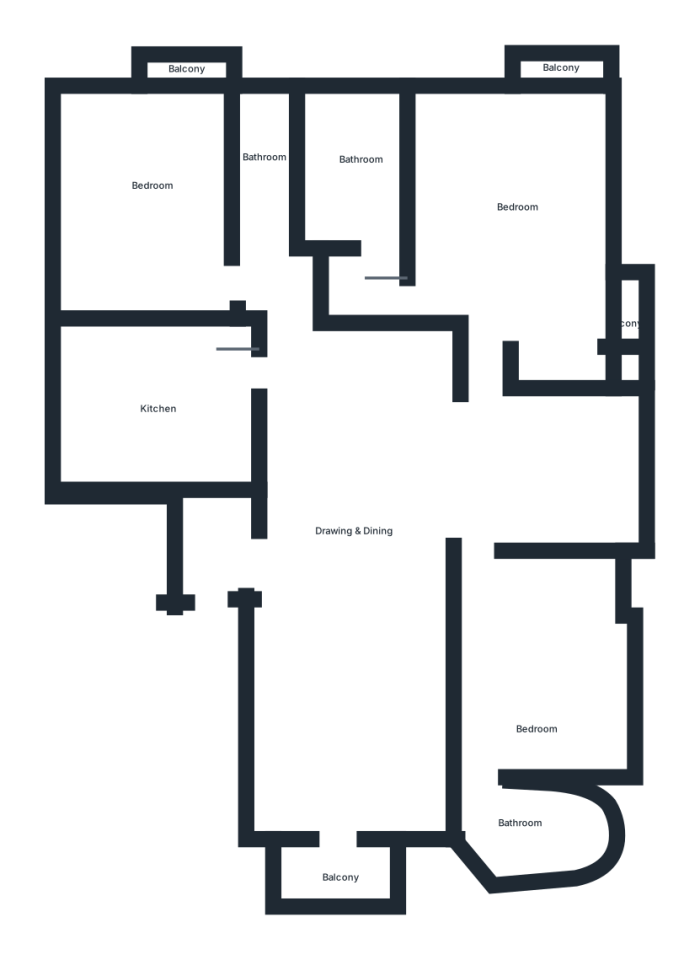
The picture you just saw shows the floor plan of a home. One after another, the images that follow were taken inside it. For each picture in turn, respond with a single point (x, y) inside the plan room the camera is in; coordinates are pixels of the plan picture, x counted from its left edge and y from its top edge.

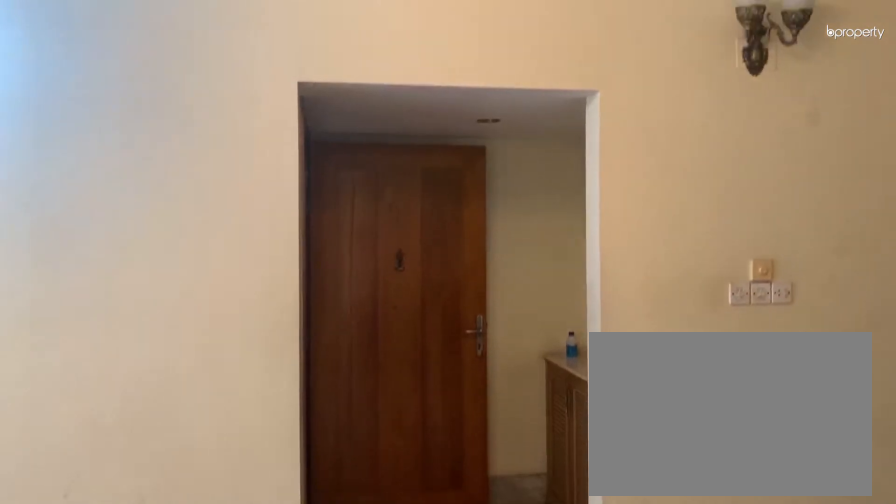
(355, 516)
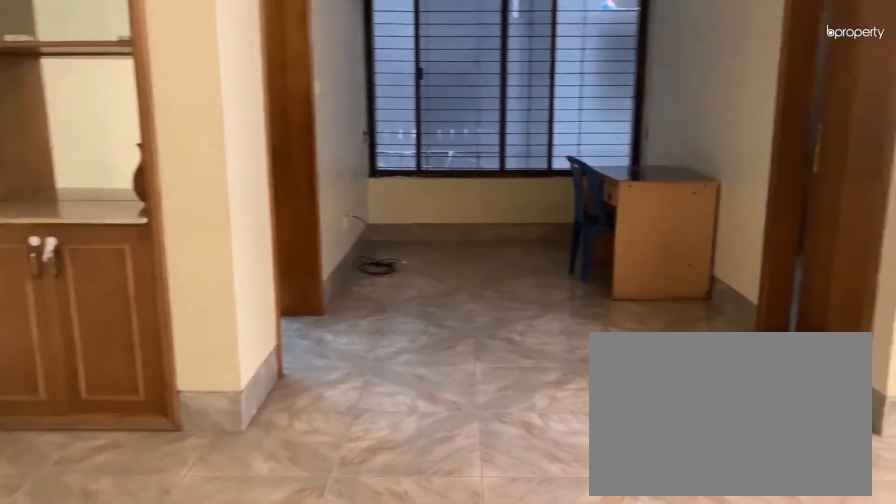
(355, 516)
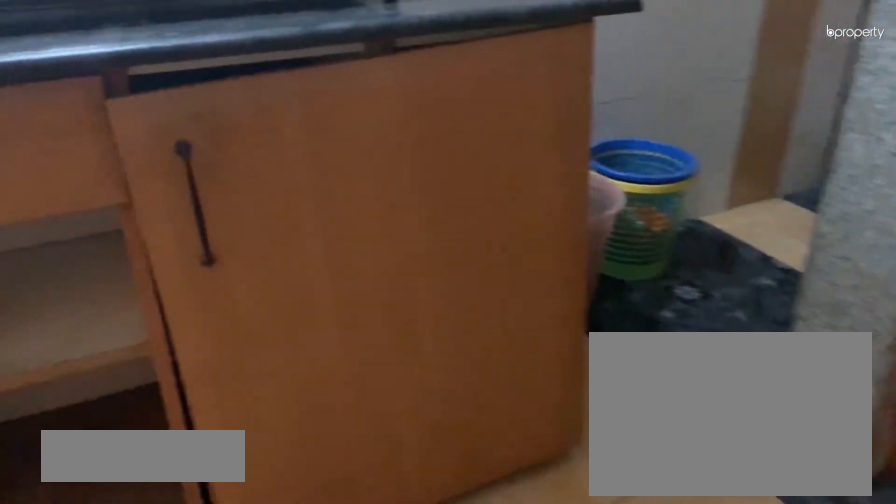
(154, 404)
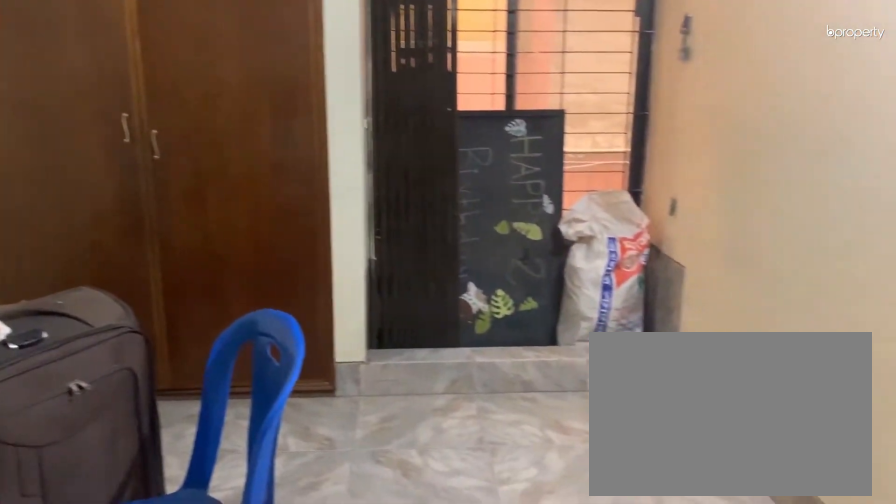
(154, 190)
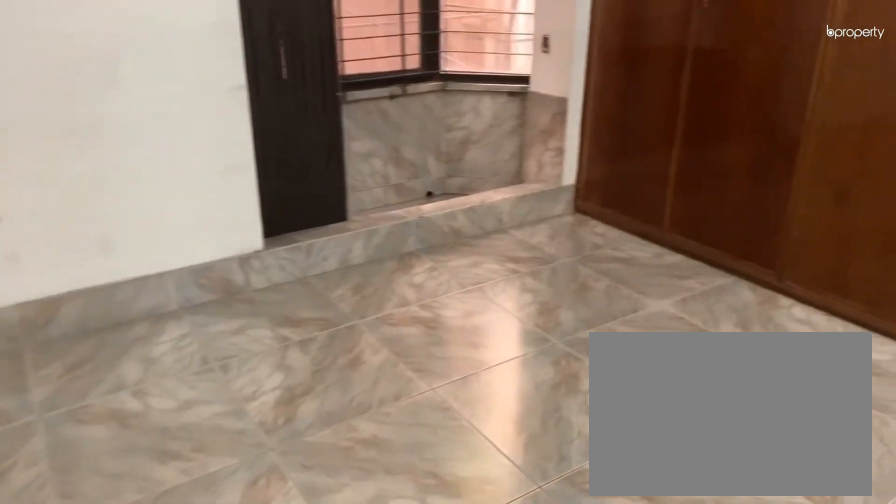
(518, 209)
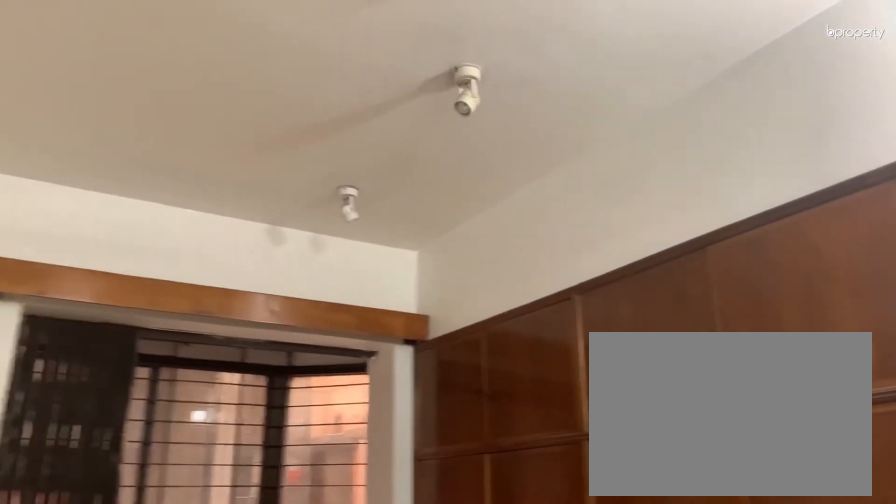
(518, 209)
